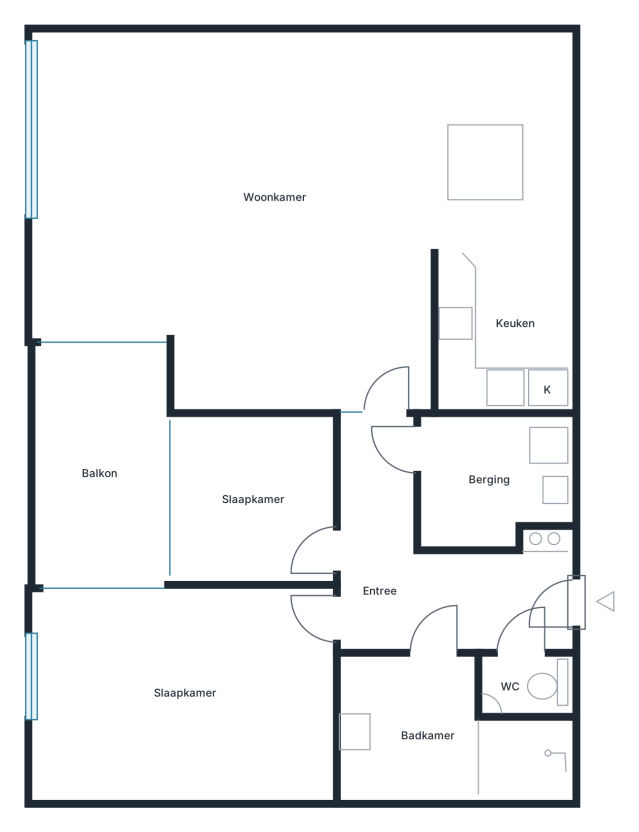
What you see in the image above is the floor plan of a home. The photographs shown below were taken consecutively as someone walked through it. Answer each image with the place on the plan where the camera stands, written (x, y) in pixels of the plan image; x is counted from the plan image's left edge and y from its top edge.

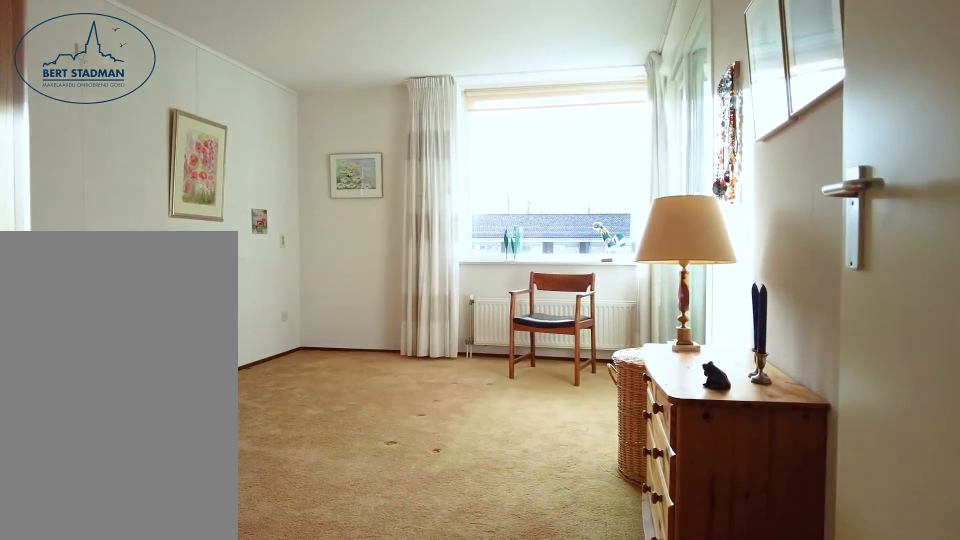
(318, 648)
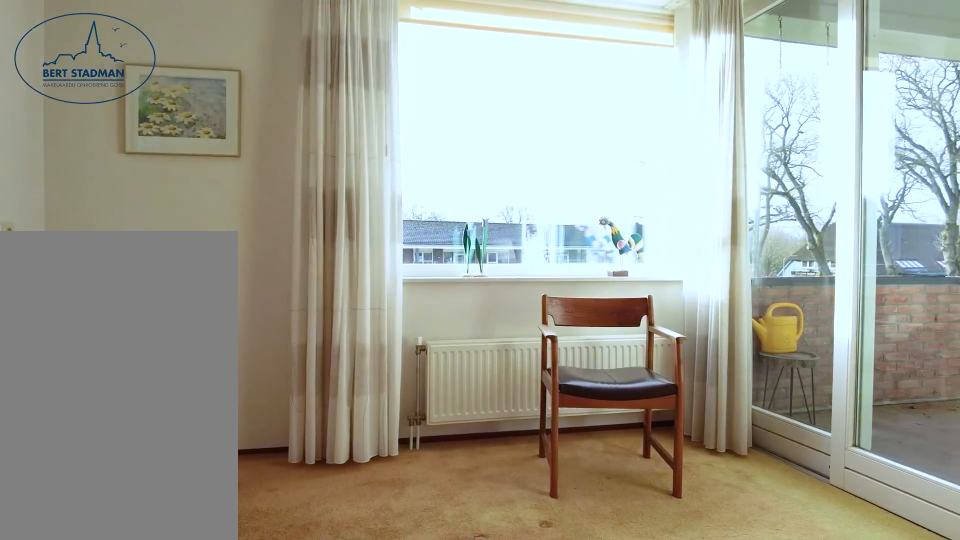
(194, 704)
